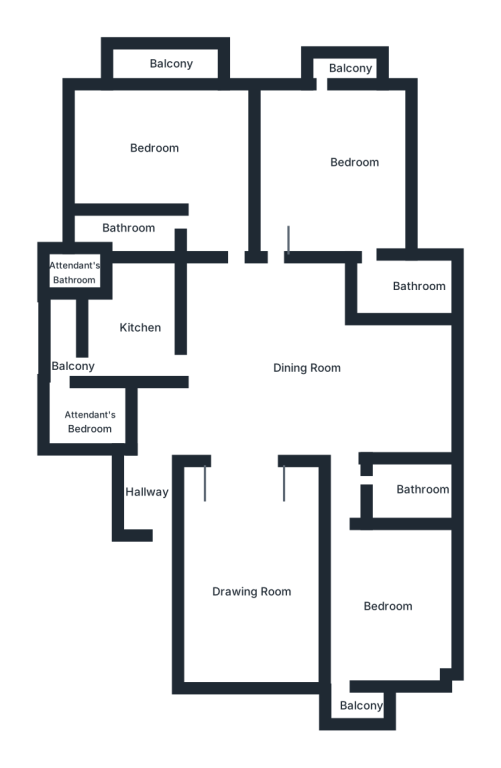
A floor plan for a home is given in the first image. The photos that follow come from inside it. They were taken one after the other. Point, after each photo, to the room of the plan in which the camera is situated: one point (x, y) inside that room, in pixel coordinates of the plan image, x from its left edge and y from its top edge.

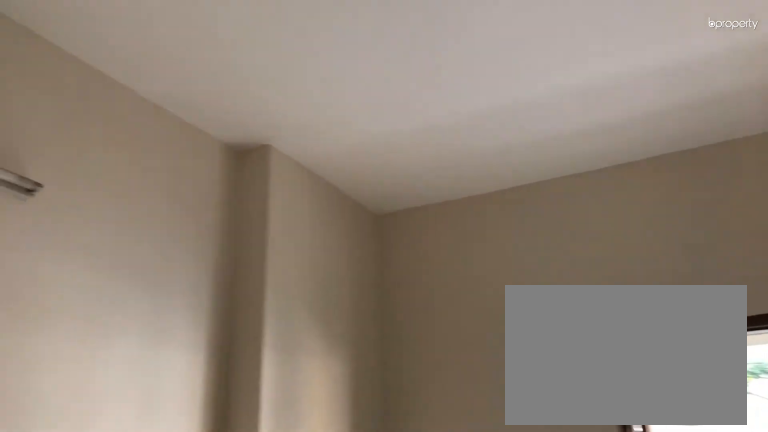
(337, 138)
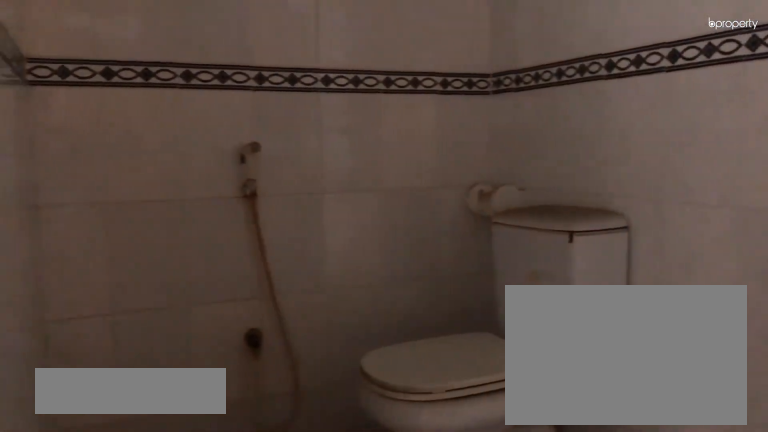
(395, 285)
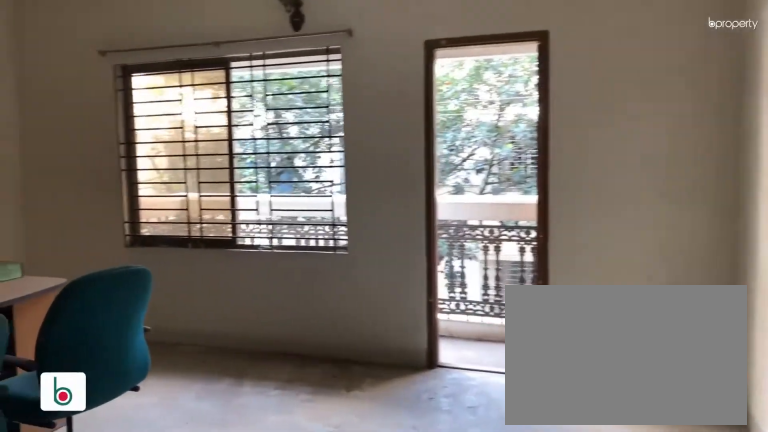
(155, 152)
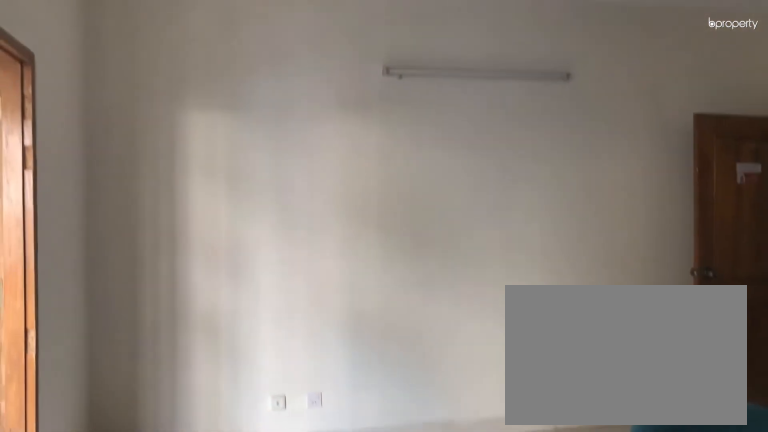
(189, 170)
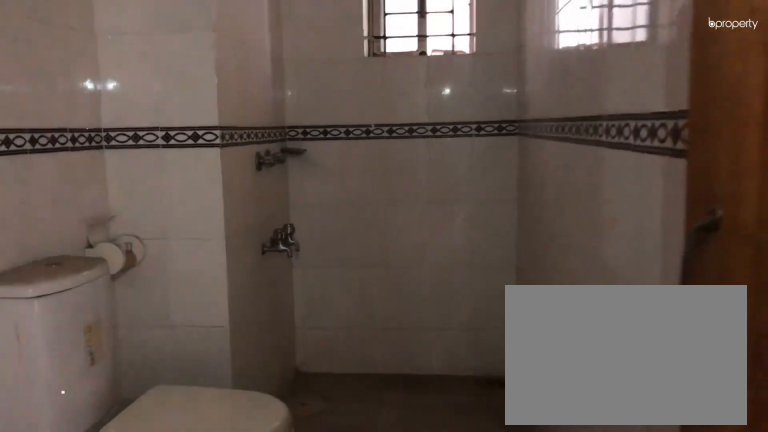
(144, 231)
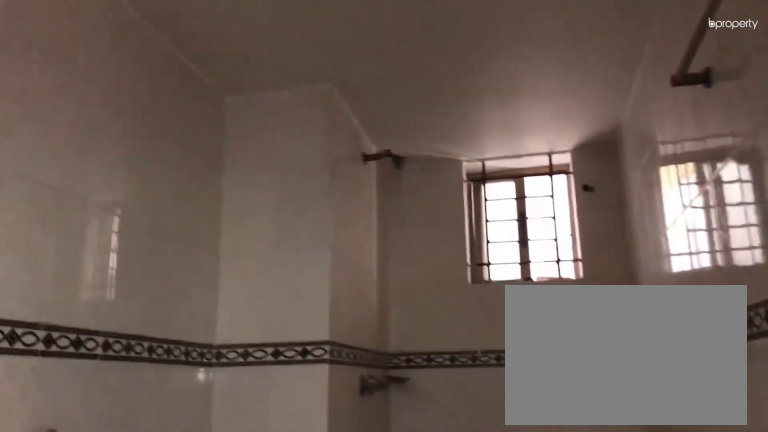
(144, 231)
